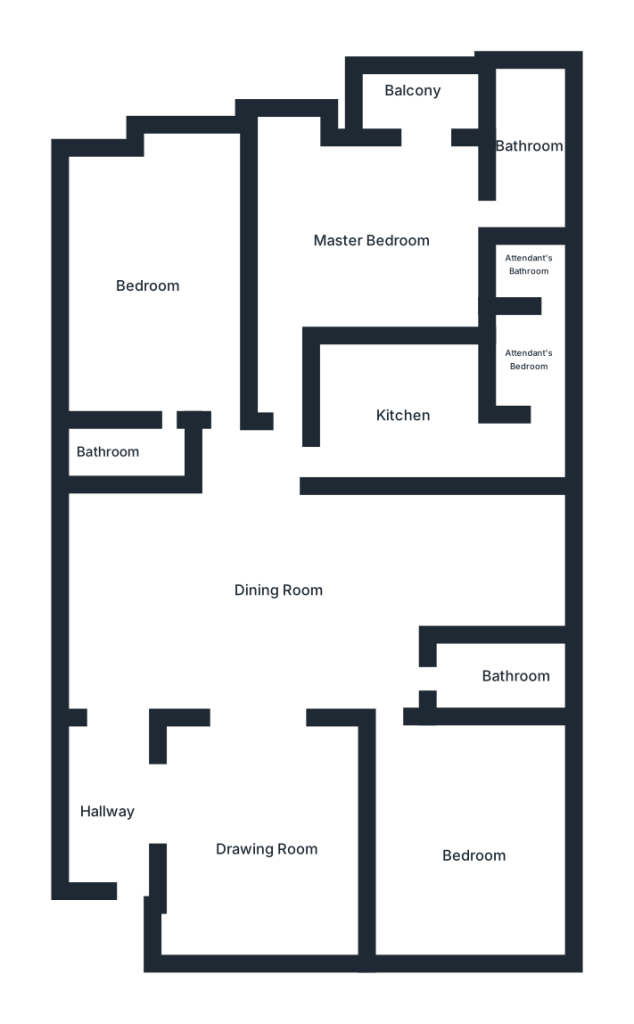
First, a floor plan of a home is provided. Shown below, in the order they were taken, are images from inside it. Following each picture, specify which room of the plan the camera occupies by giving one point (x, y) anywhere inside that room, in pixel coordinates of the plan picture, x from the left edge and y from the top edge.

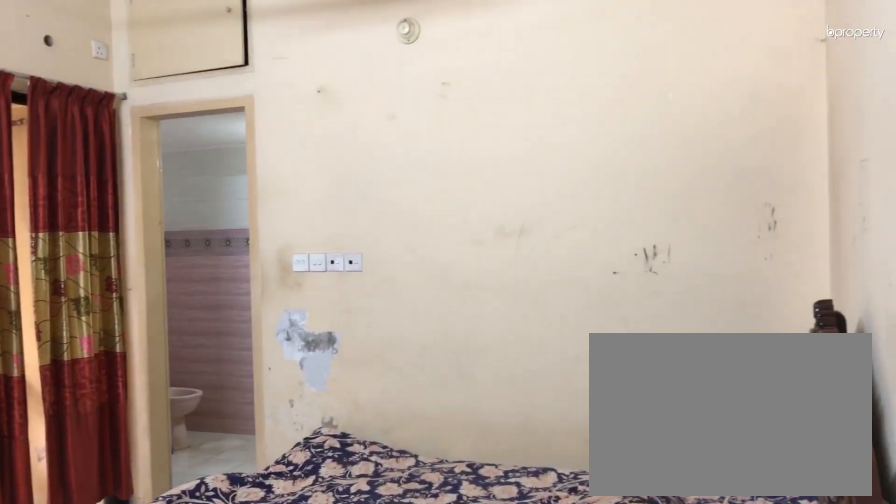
(363, 244)
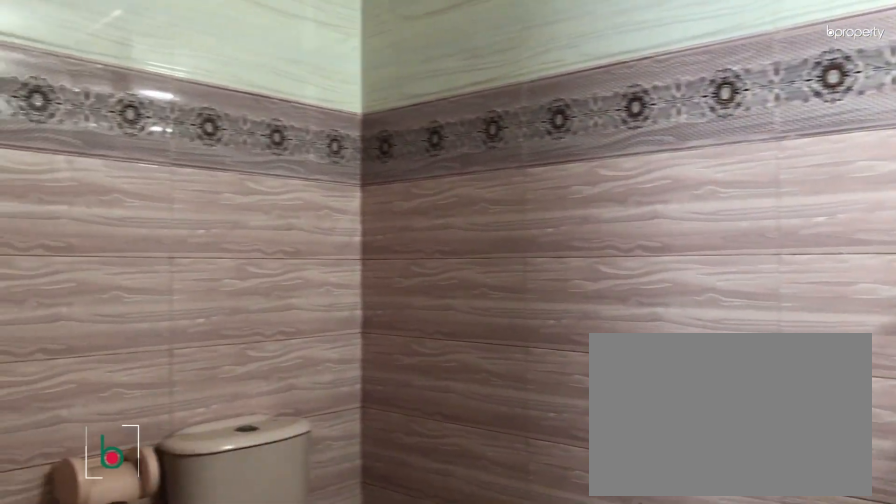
(524, 151)
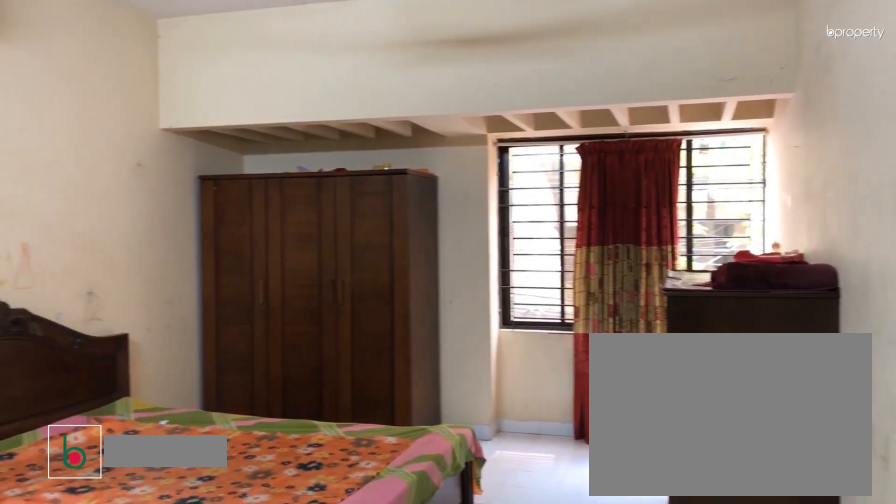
(138, 285)
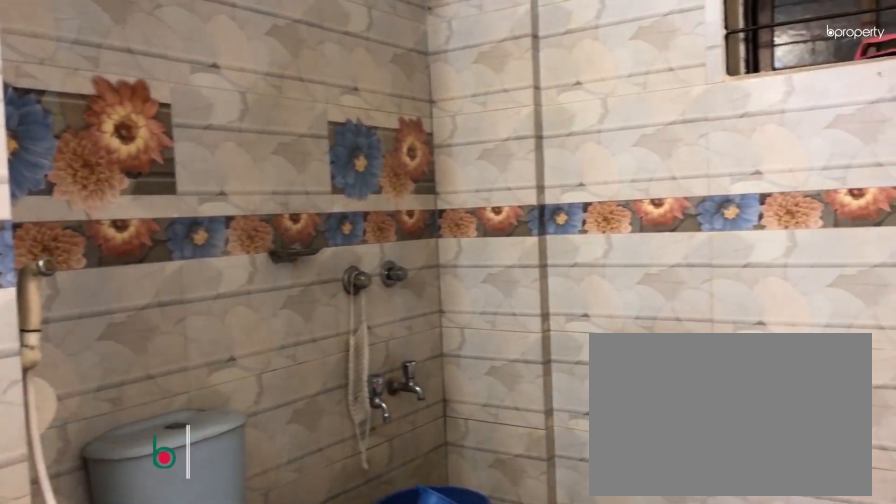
(117, 455)
